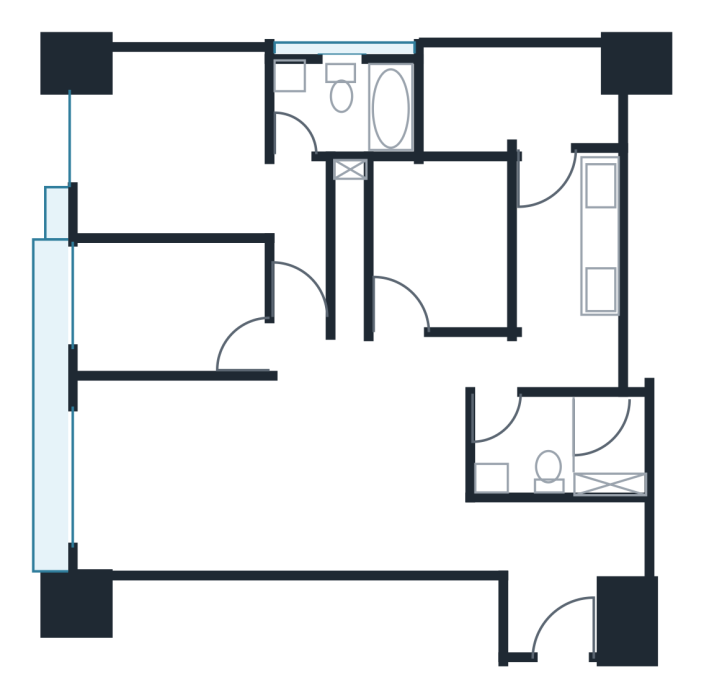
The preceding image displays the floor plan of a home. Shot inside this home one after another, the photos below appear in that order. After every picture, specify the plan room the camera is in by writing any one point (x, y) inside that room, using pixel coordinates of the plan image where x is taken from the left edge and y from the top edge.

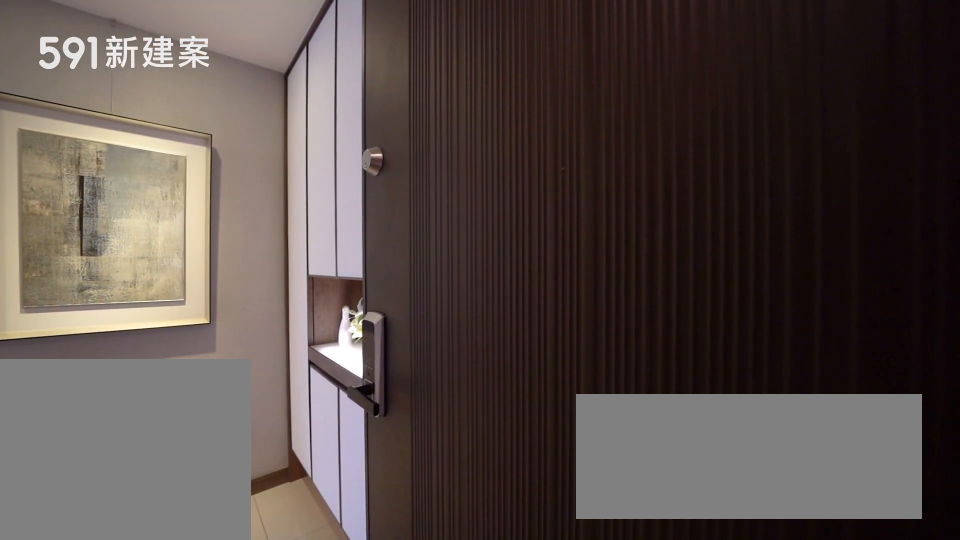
(555, 618)
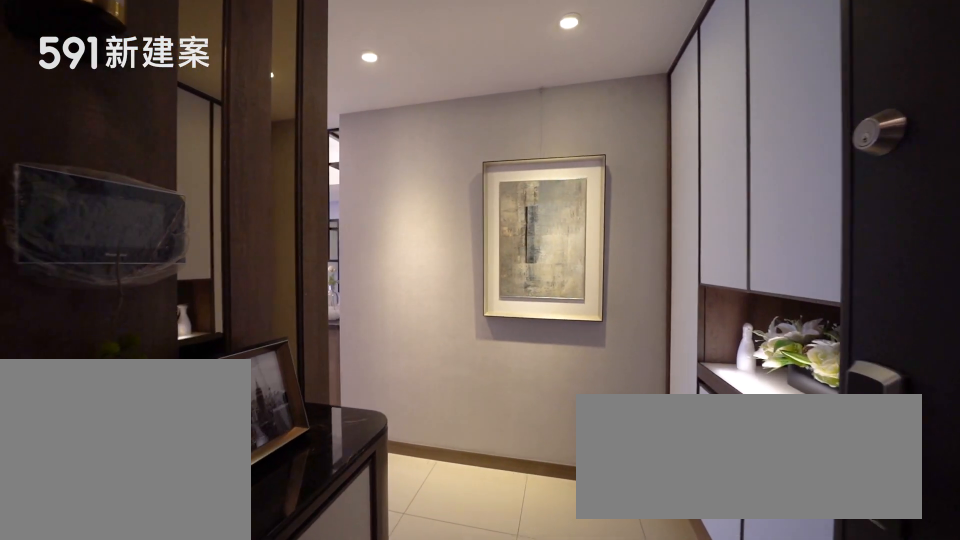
(555, 618)
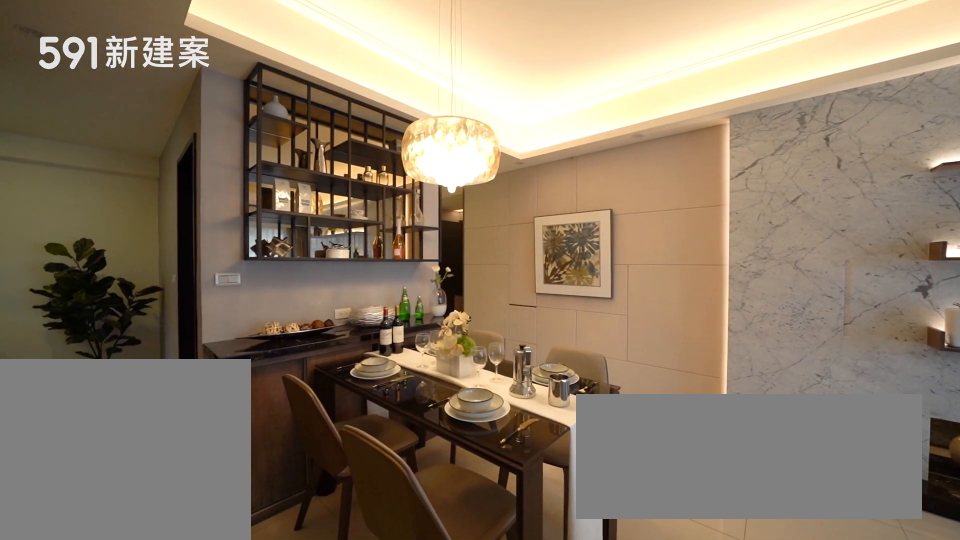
(404, 428)
